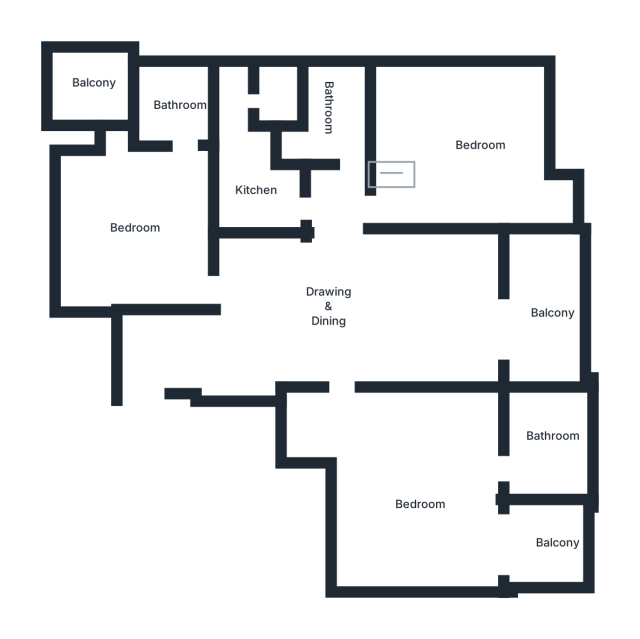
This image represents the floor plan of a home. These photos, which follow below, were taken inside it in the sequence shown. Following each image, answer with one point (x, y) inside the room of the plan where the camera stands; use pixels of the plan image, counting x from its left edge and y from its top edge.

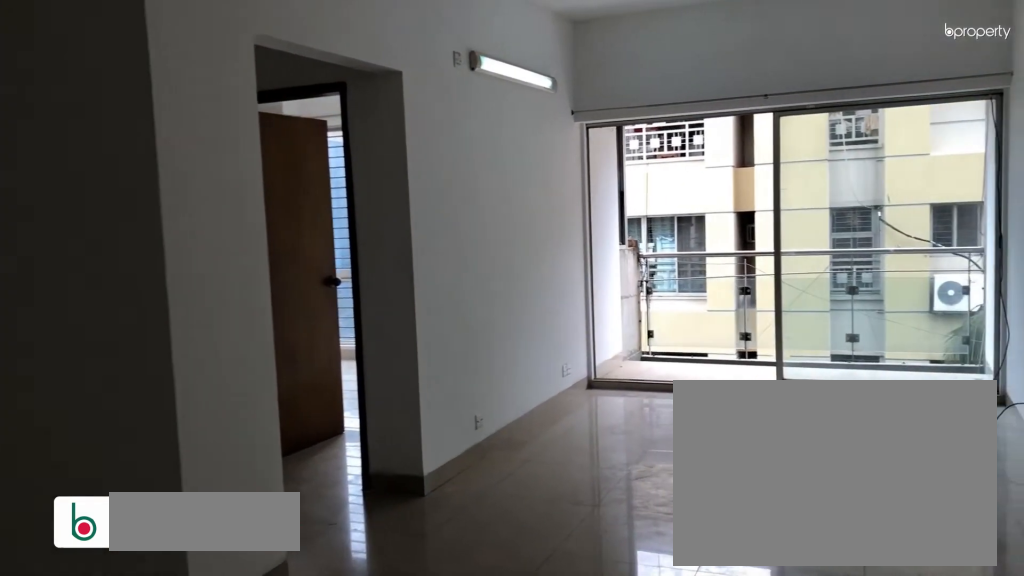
(333, 306)
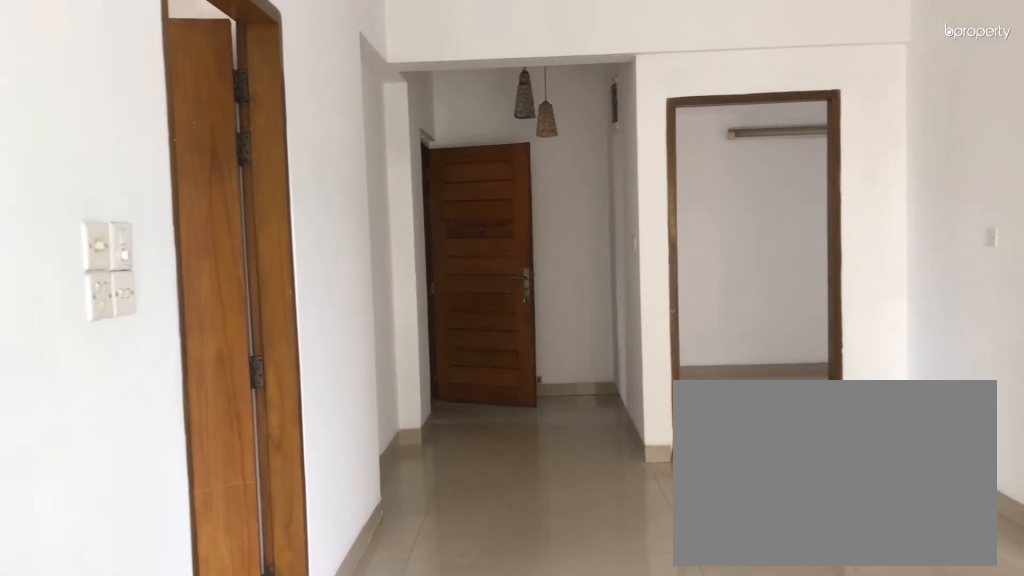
(333, 307)
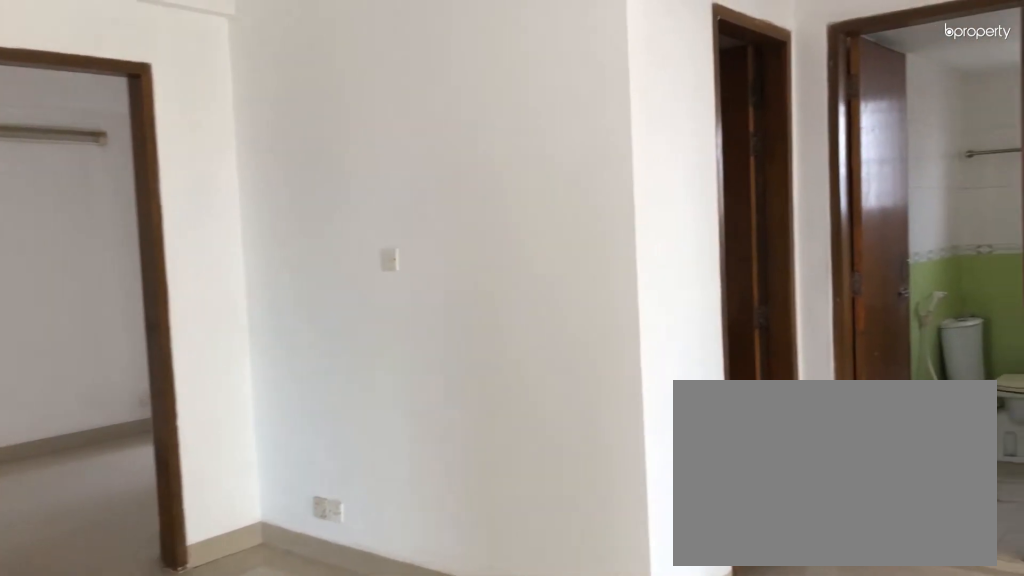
(333, 307)
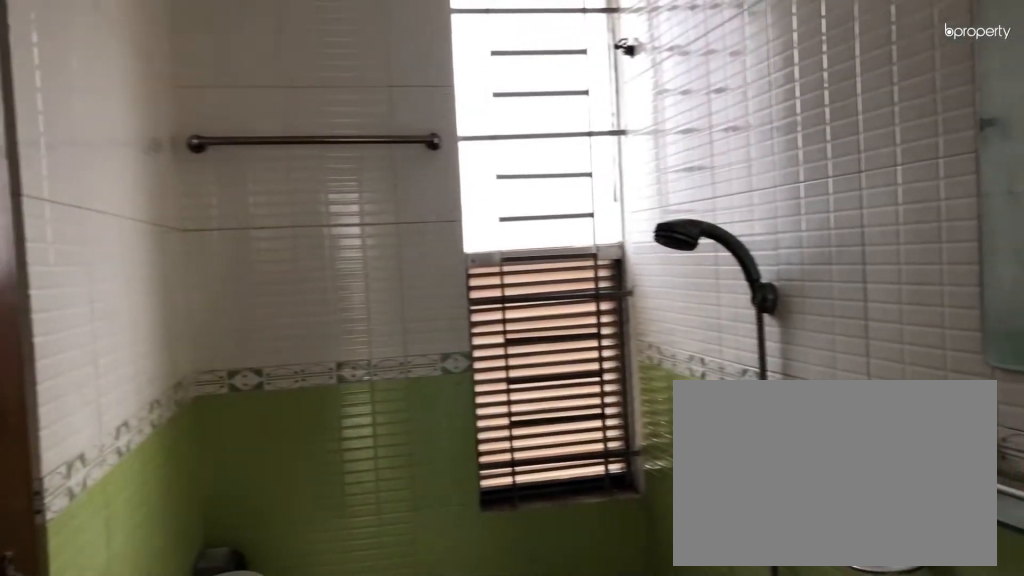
(333, 101)
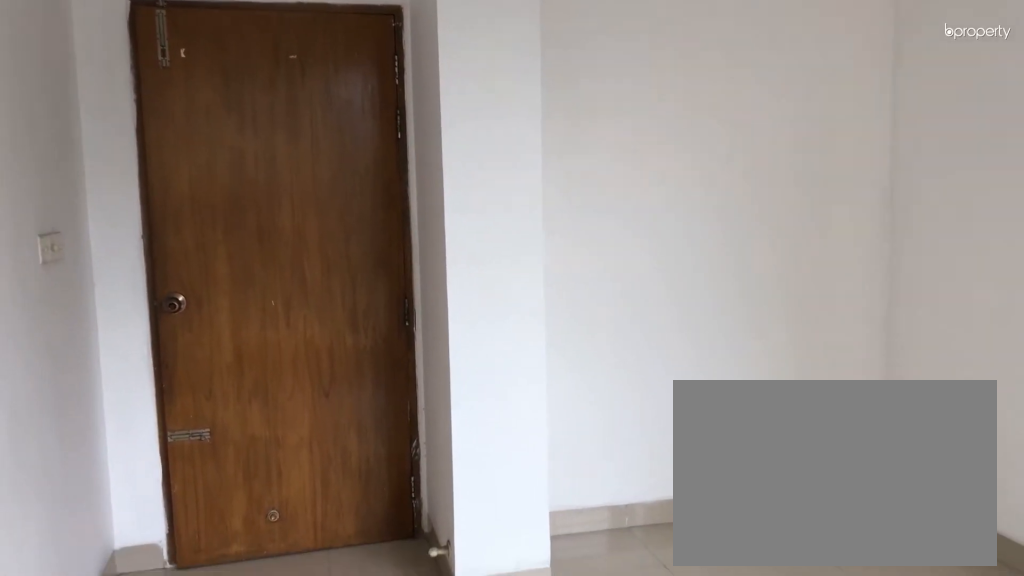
(478, 140)
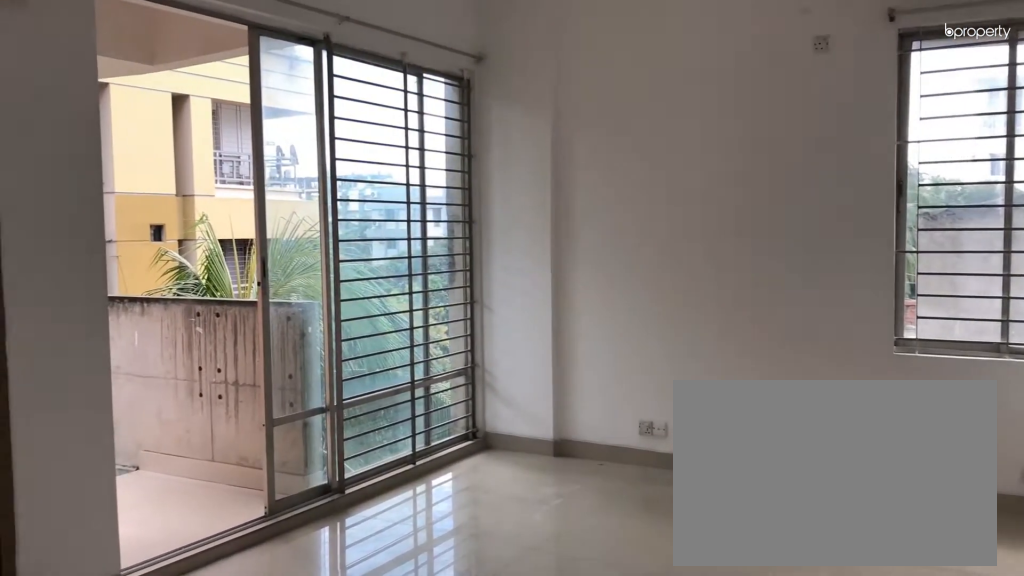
(422, 501)
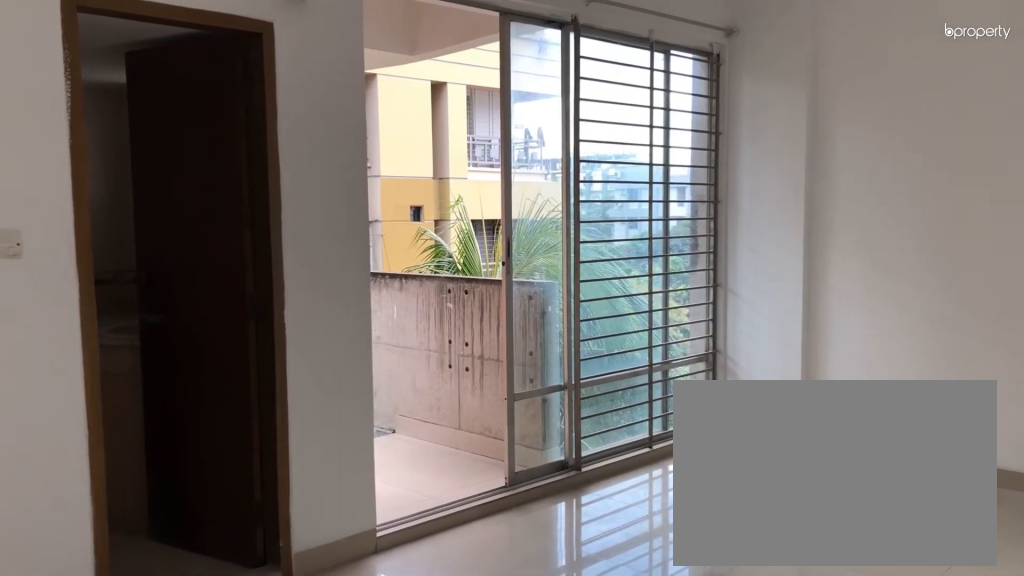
(422, 501)
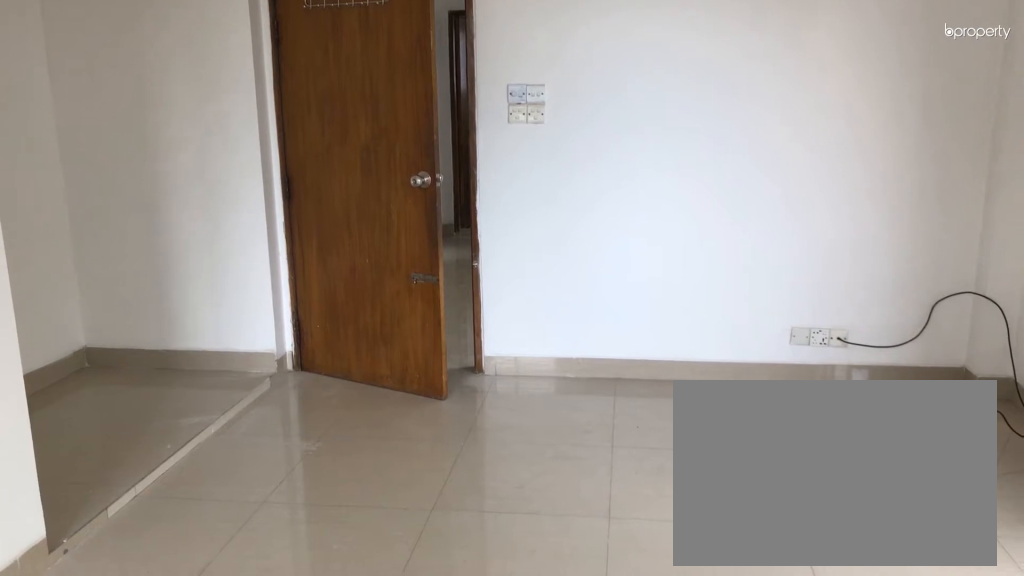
(422, 501)
